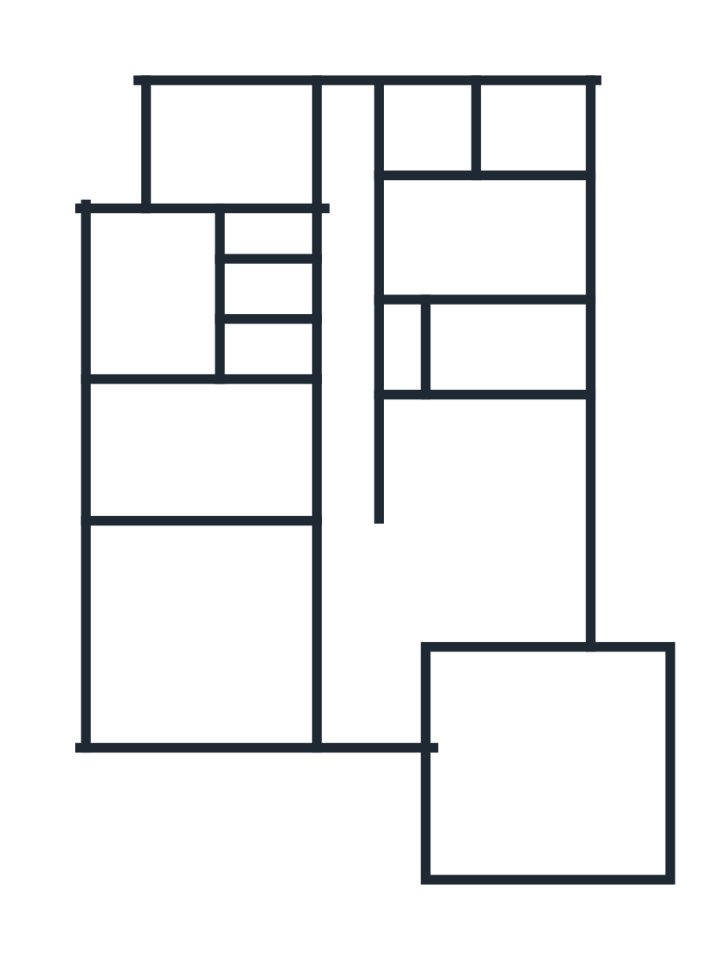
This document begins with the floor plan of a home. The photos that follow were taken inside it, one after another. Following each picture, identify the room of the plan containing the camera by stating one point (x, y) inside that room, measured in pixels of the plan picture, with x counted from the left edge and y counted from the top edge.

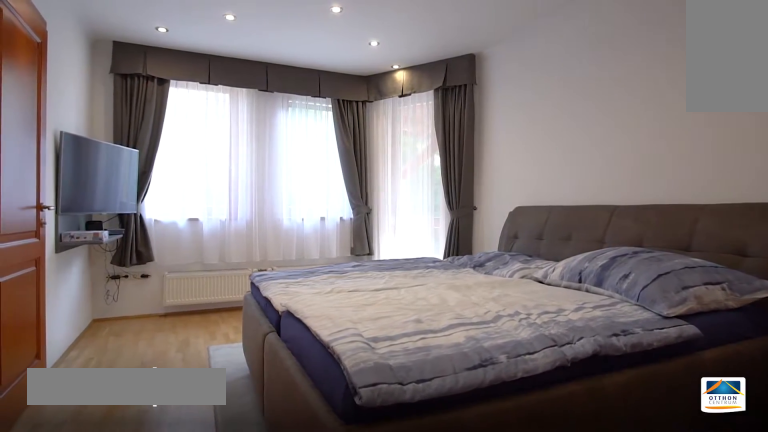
(511, 247)
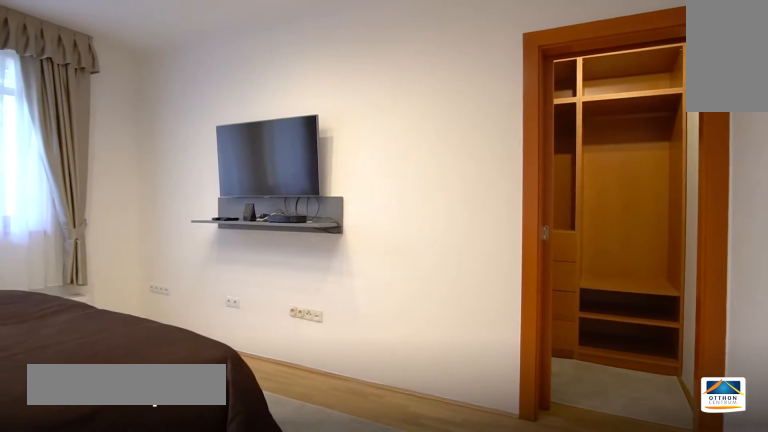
(203, 452)
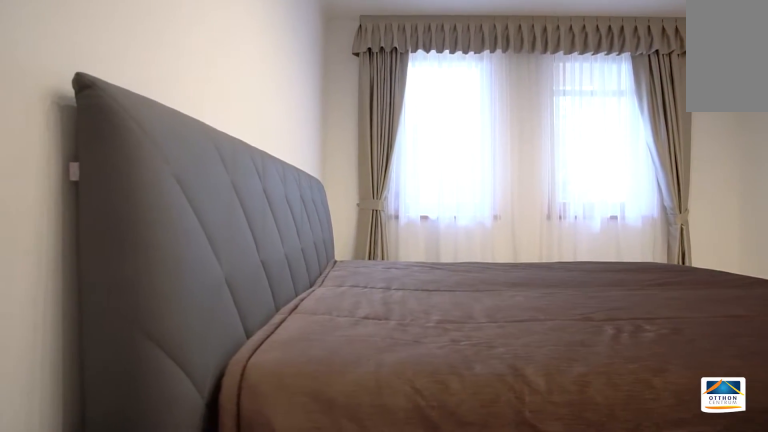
(204, 451)
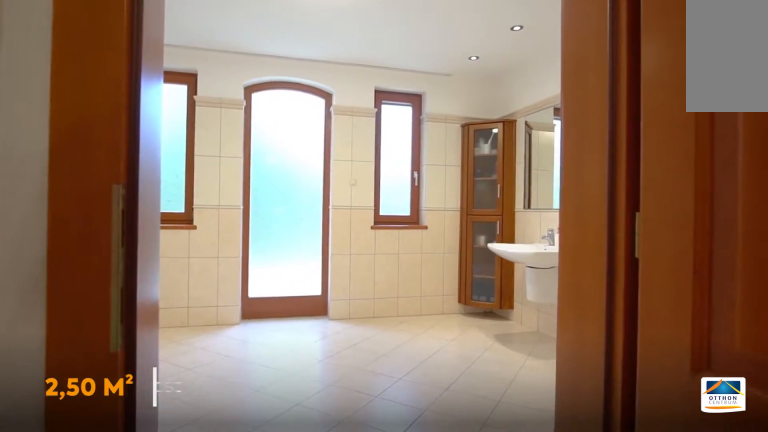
(274, 294)
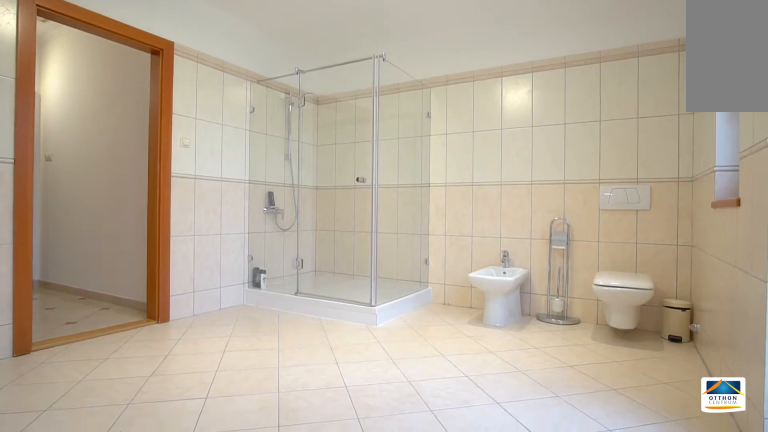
(157, 294)
